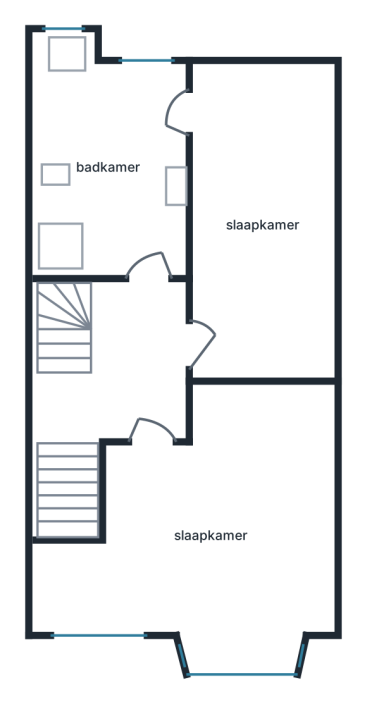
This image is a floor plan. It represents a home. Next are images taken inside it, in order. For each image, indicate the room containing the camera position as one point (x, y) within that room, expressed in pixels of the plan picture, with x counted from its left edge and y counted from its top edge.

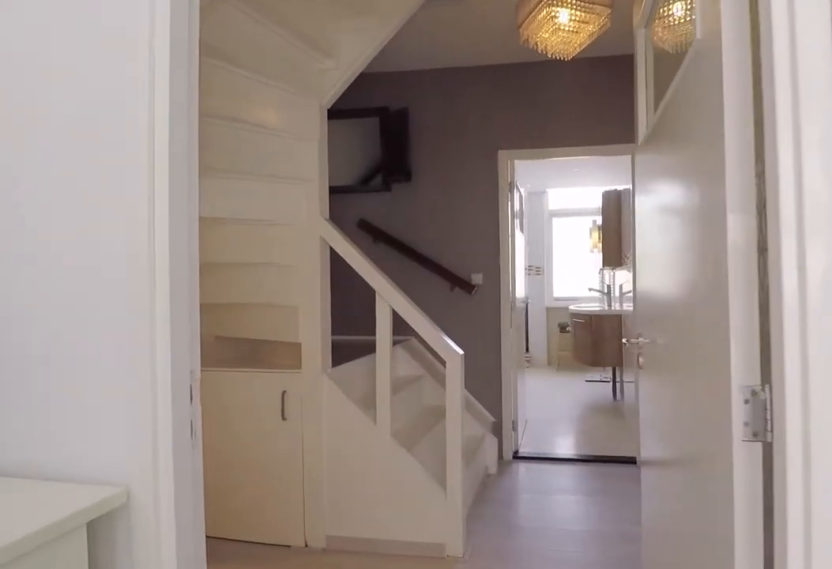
(212, 532)
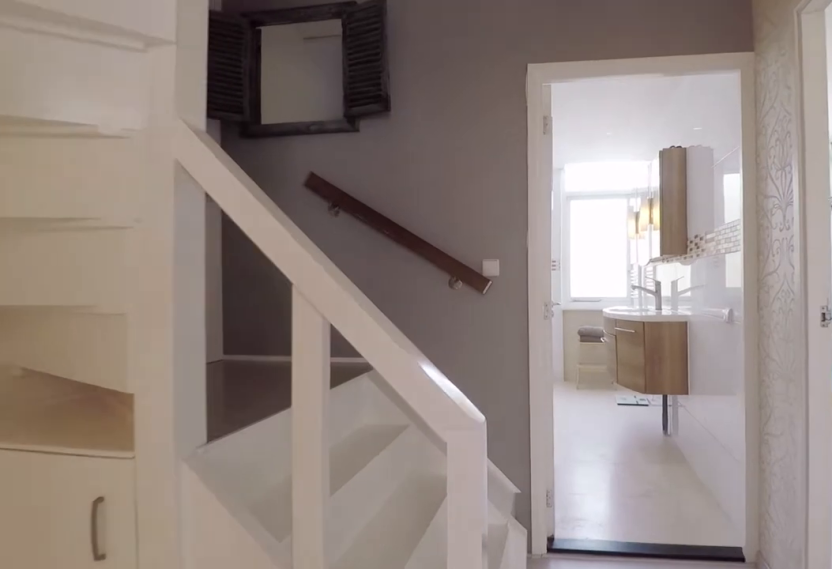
(124, 371)
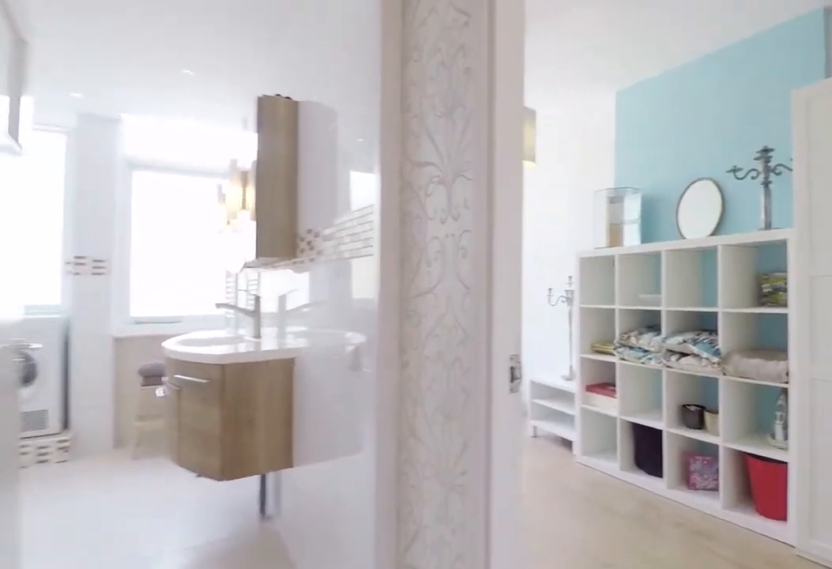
(124, 371)
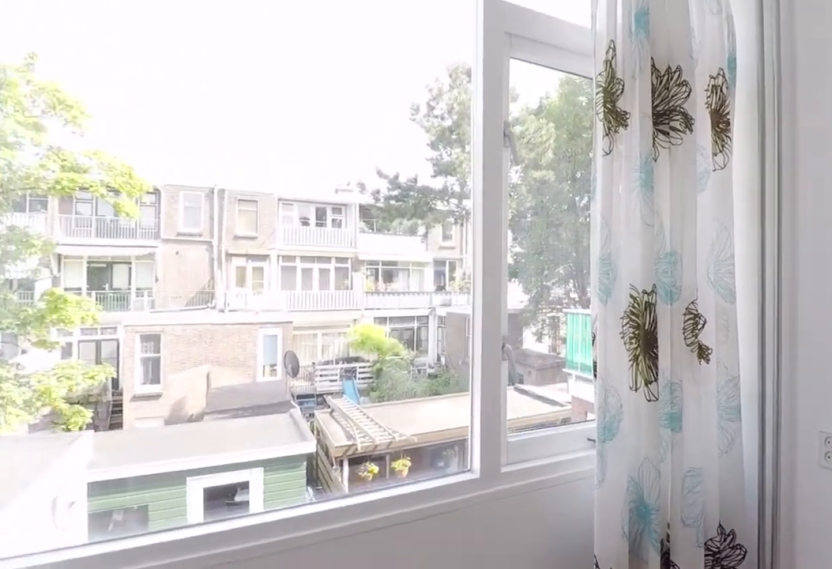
(261, 222)
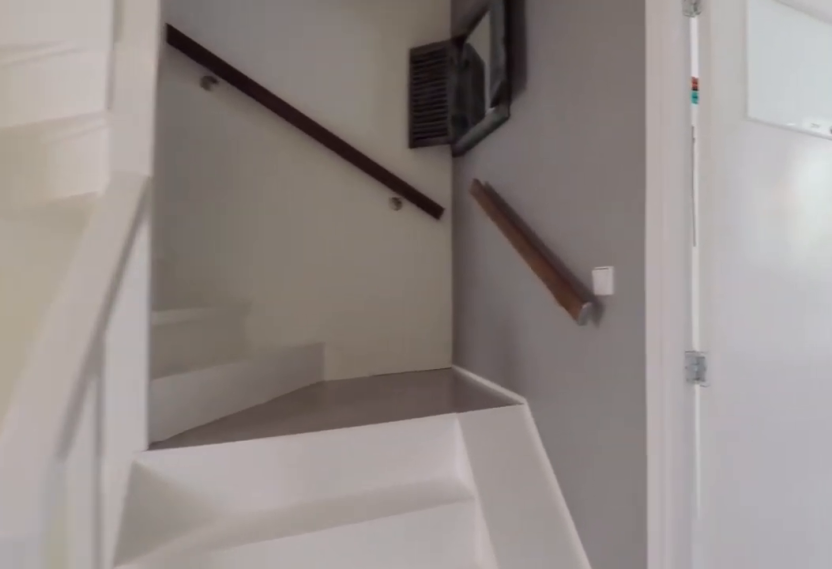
(124, 371)
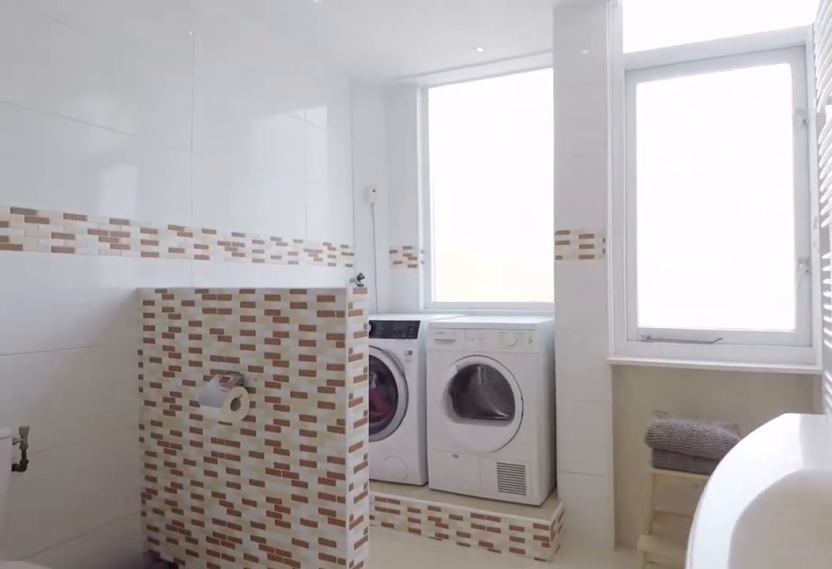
(110, 168)
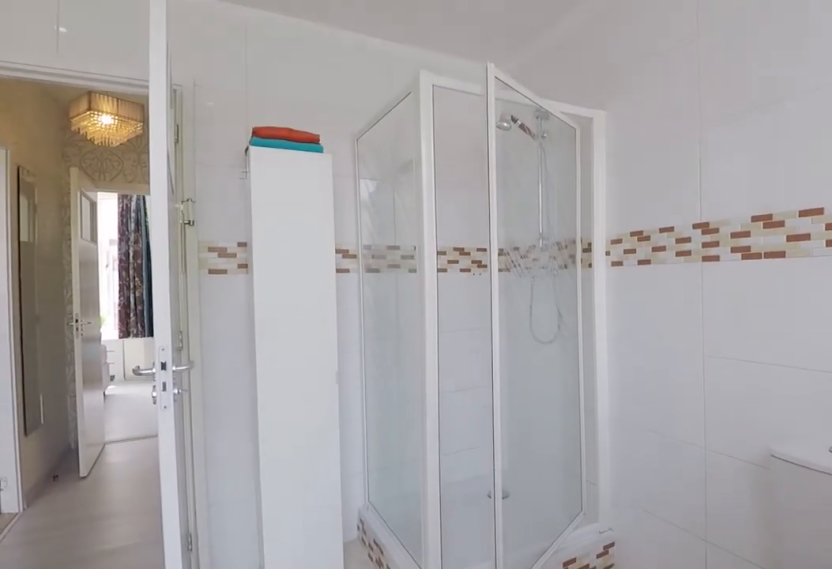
(110, 168)
